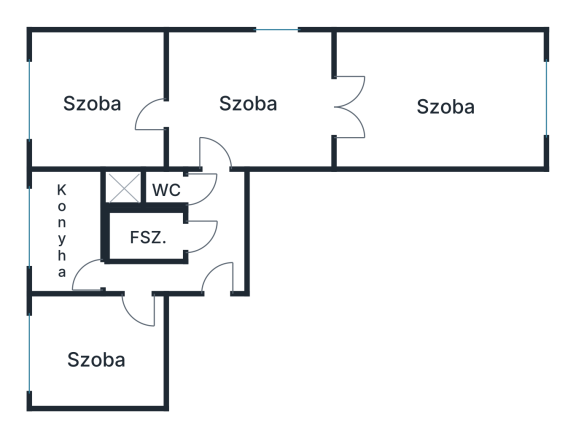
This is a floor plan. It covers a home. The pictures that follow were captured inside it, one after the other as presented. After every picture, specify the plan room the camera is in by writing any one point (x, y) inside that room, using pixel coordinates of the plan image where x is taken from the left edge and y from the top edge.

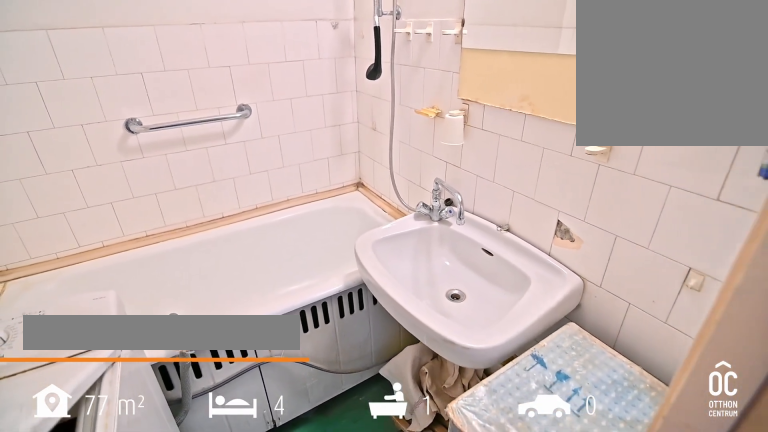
(147, 236)
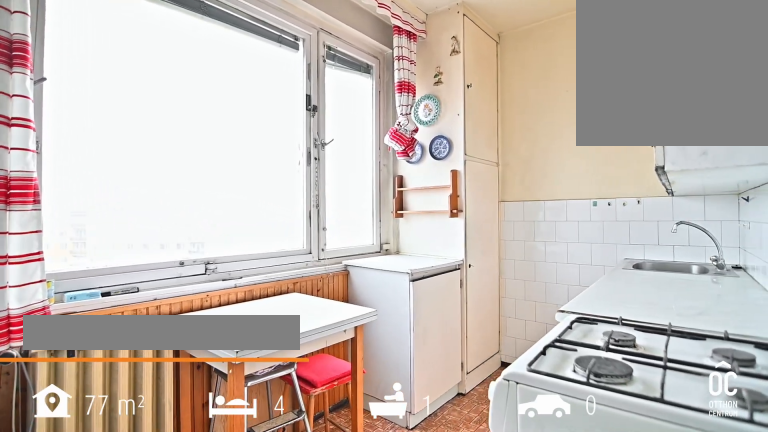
(65, 235)
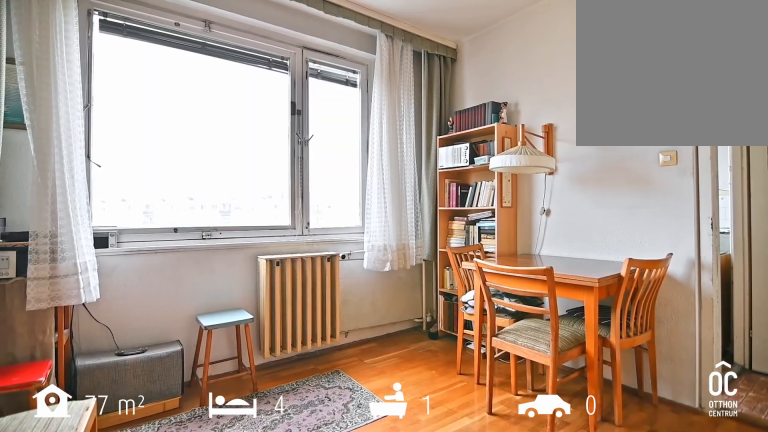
(96, 355)
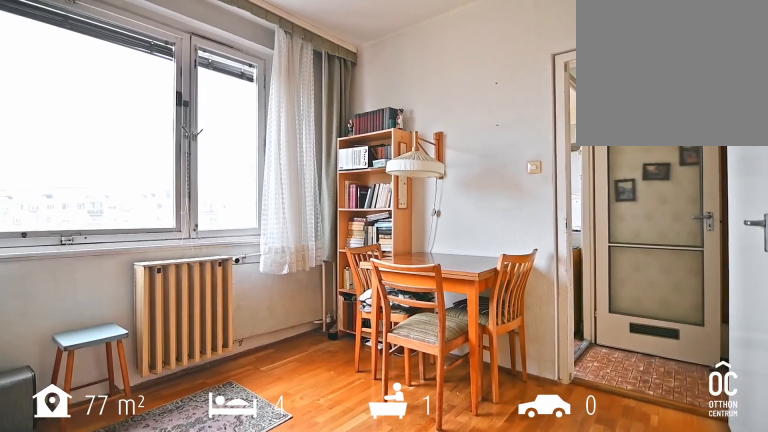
(96, 355)
